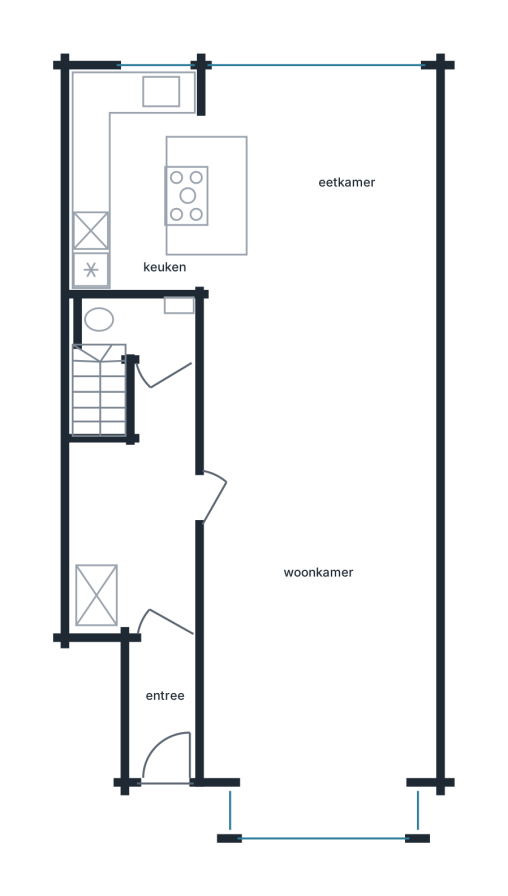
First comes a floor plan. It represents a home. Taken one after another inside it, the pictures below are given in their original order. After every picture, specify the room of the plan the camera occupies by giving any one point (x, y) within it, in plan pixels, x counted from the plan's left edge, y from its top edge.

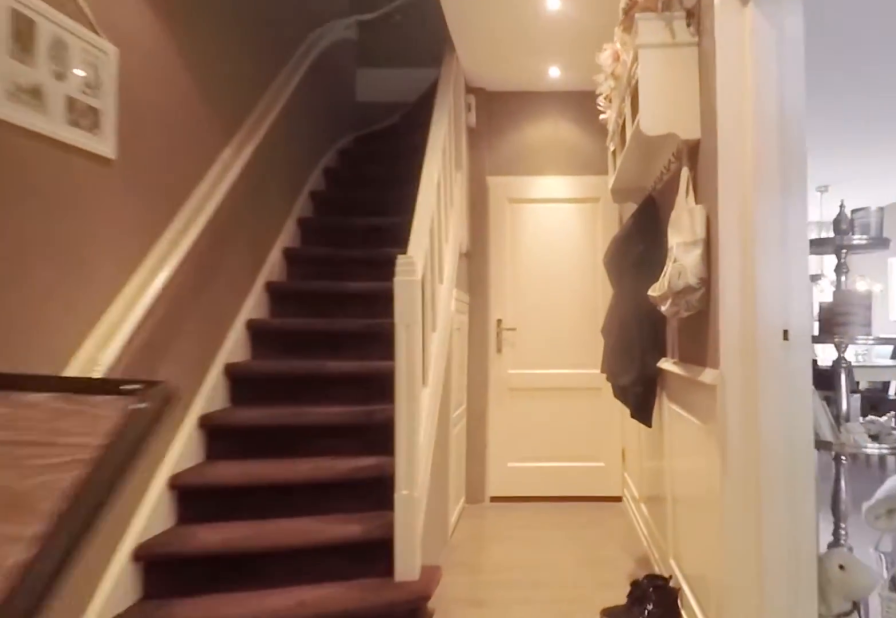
(145, 559)
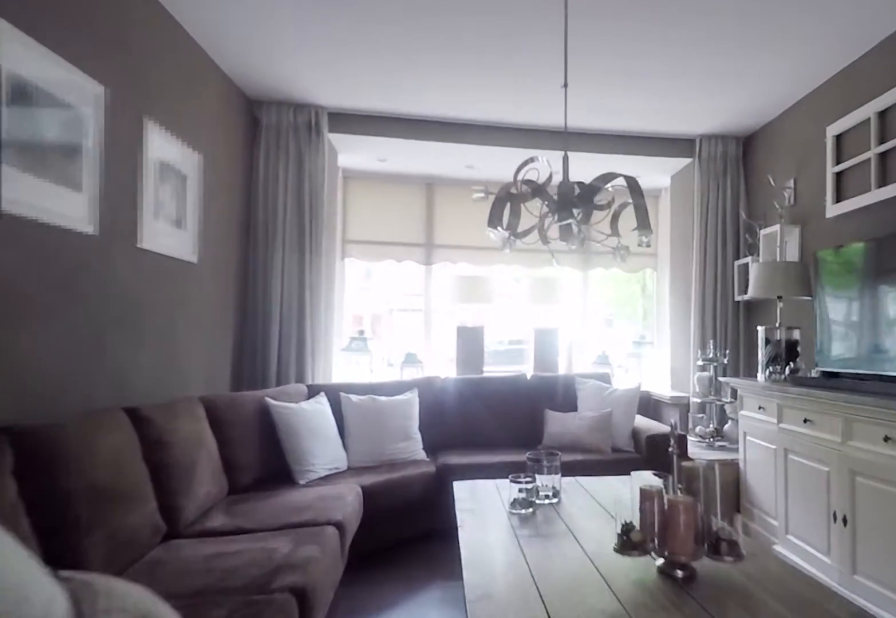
(317, 431)
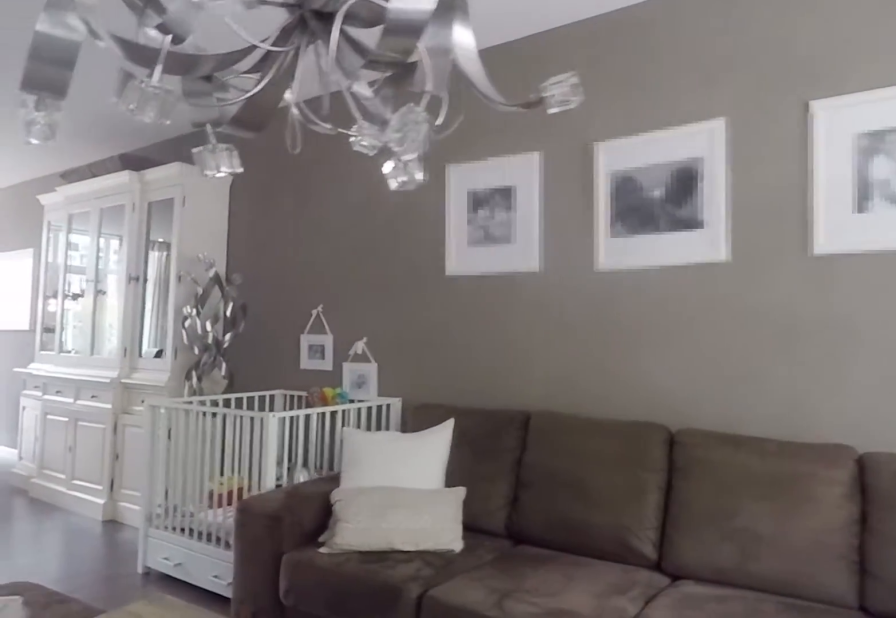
(317, 431)
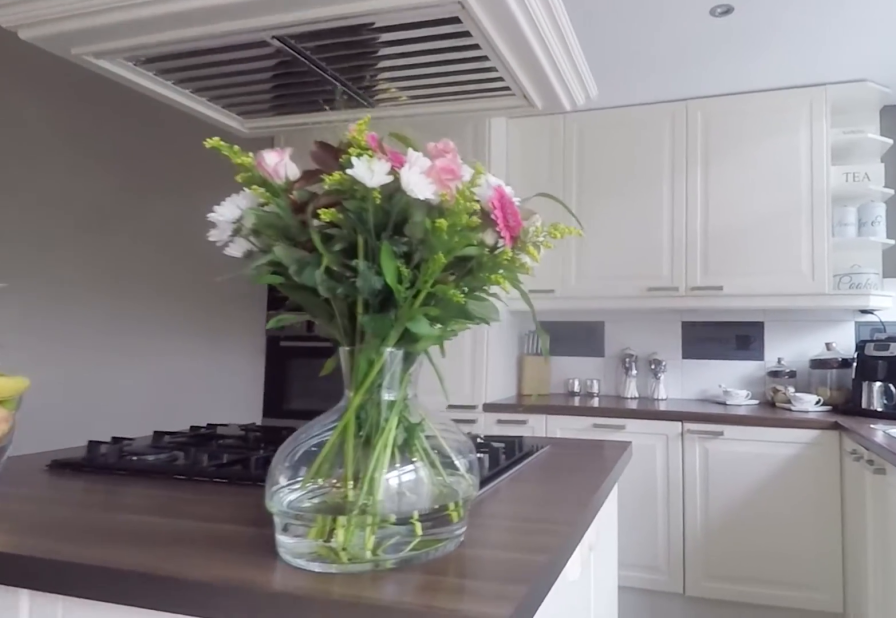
(220, 152)
